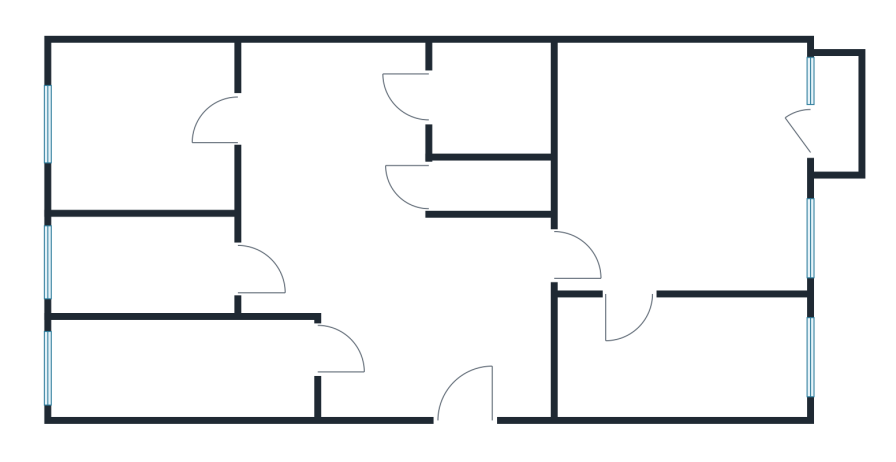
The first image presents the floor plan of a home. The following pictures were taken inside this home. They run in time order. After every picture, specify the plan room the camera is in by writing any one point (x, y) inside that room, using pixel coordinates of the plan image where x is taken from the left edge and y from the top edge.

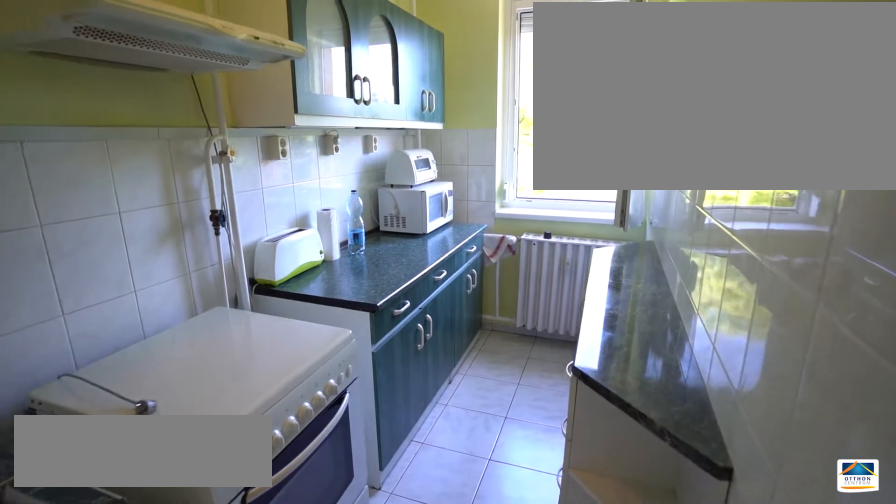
(151, 266)
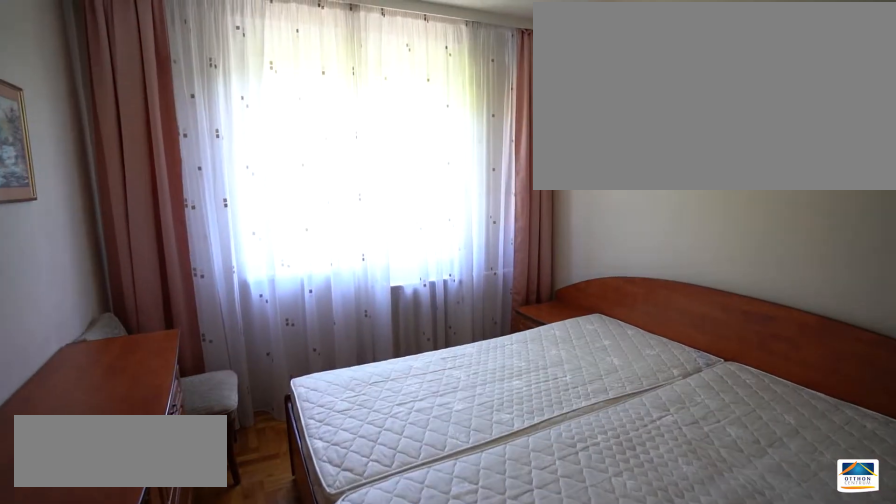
(130, 139)
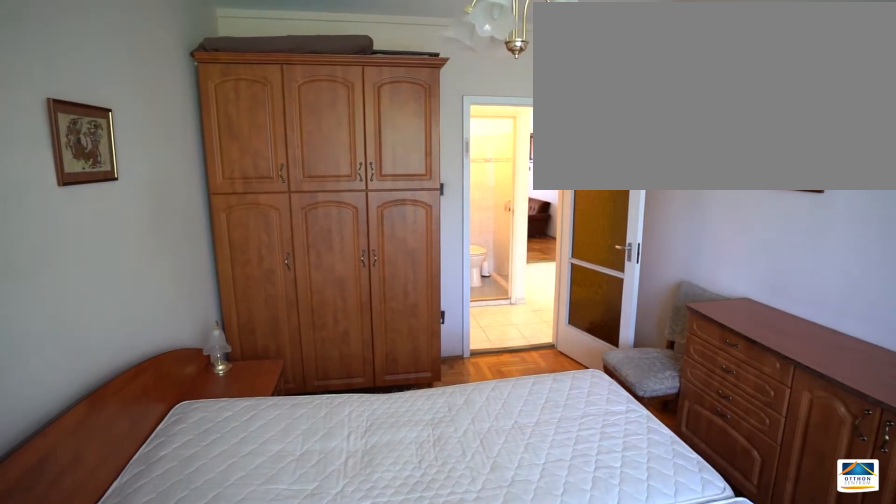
(131, 139)
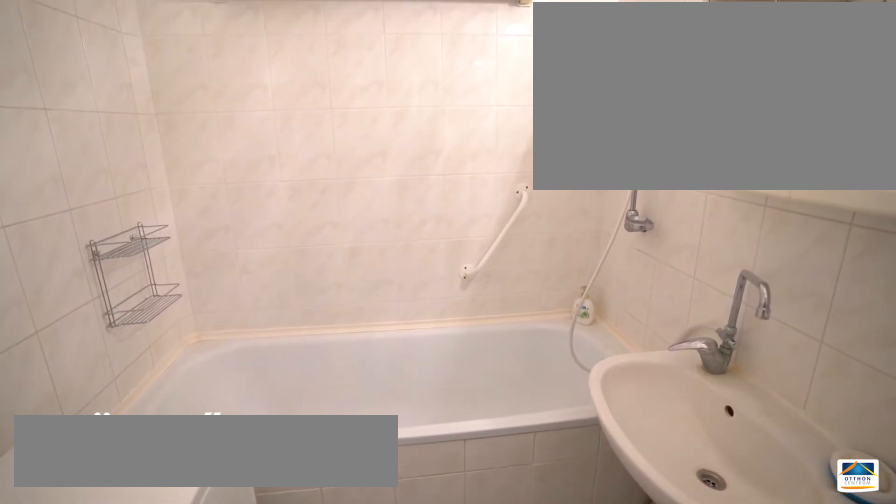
(486, 102)
